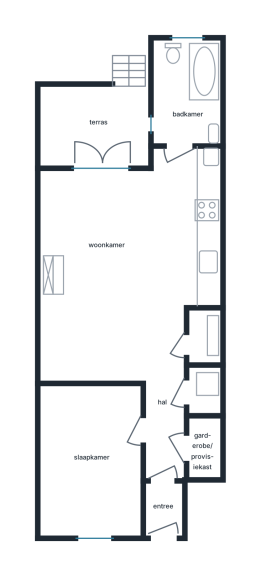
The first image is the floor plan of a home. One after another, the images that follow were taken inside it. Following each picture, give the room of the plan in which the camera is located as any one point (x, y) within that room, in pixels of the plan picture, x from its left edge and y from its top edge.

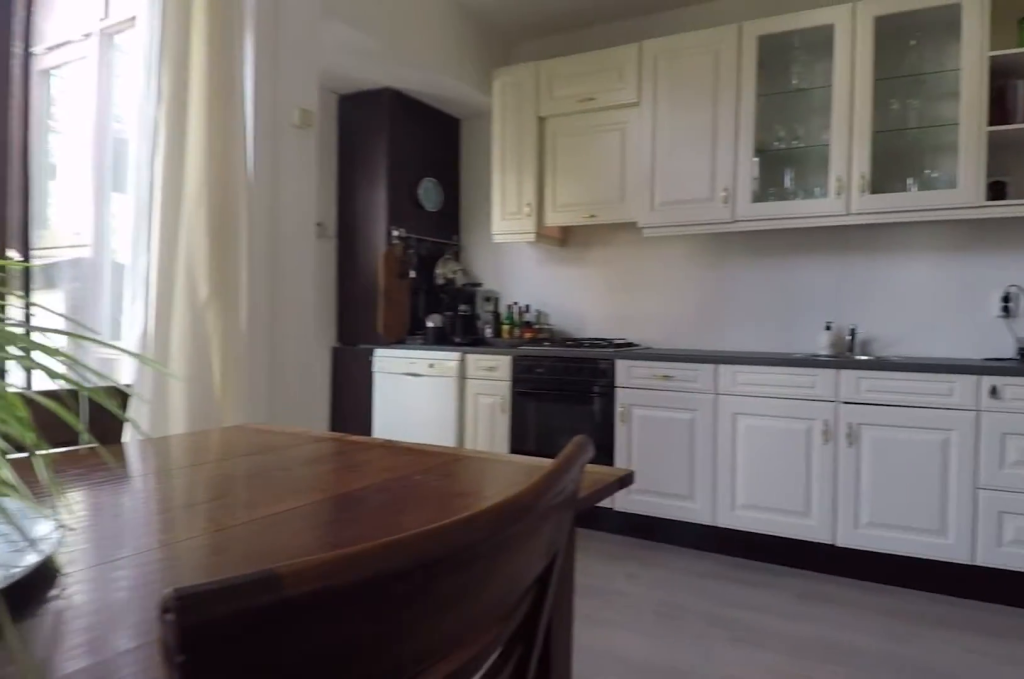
(136, 234)
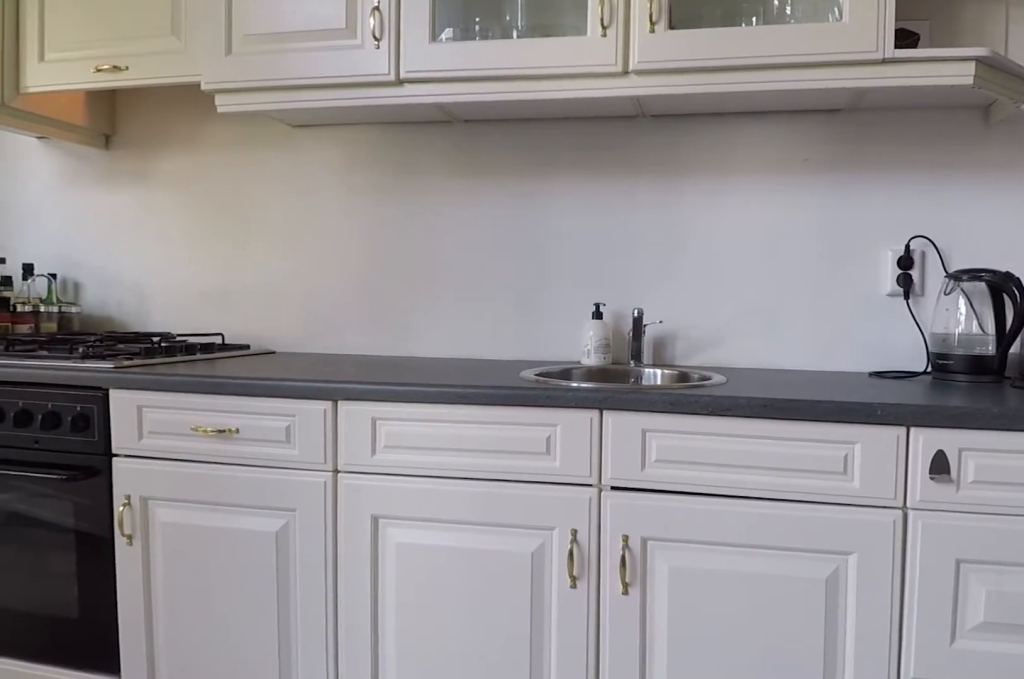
(136, 234)
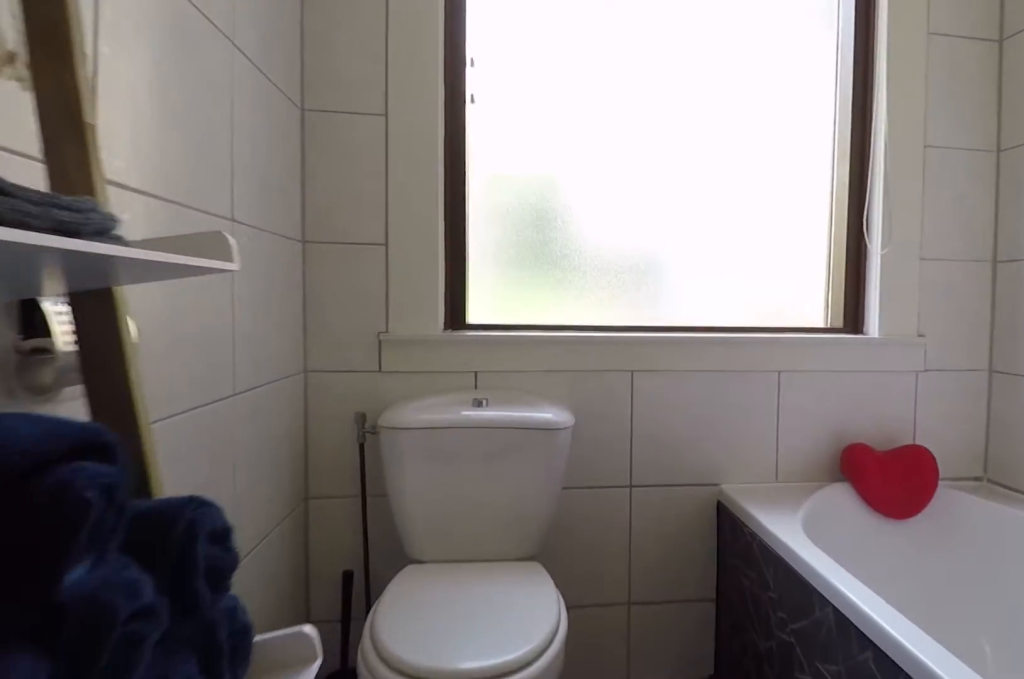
(189, 93)
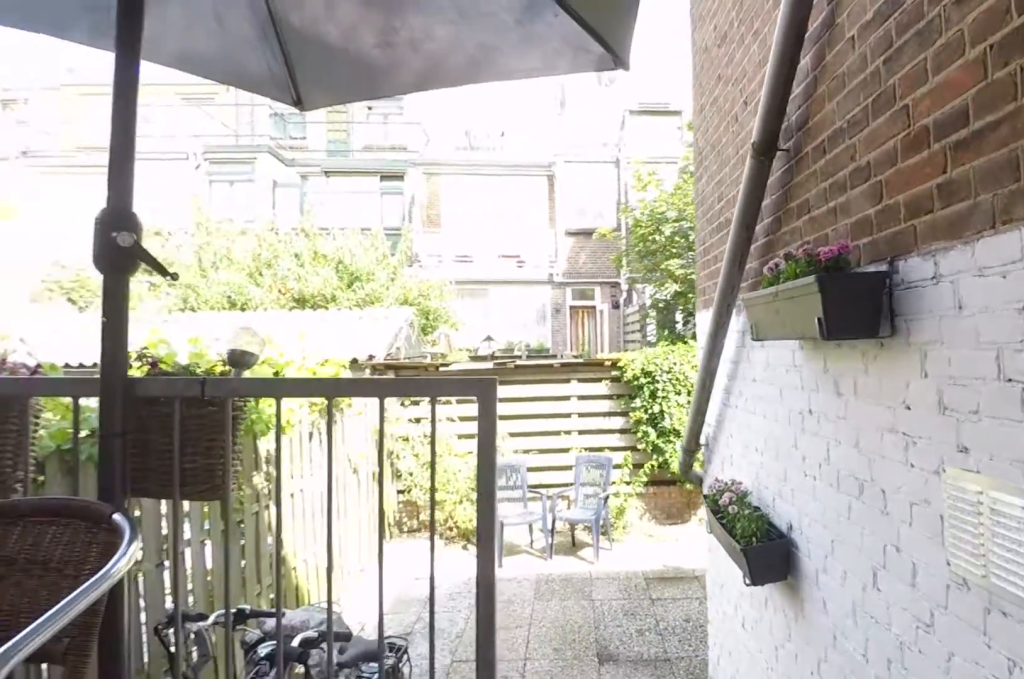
(94, 126)
